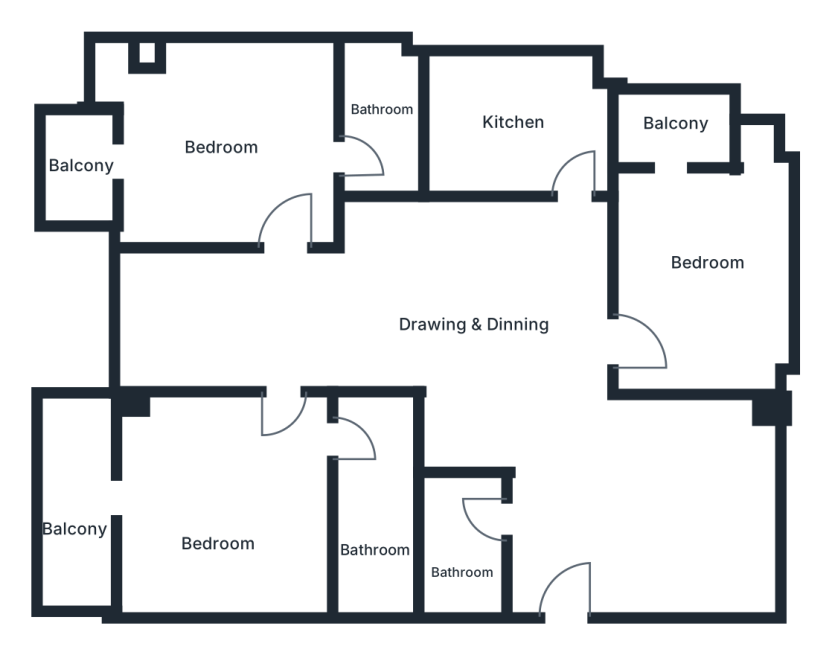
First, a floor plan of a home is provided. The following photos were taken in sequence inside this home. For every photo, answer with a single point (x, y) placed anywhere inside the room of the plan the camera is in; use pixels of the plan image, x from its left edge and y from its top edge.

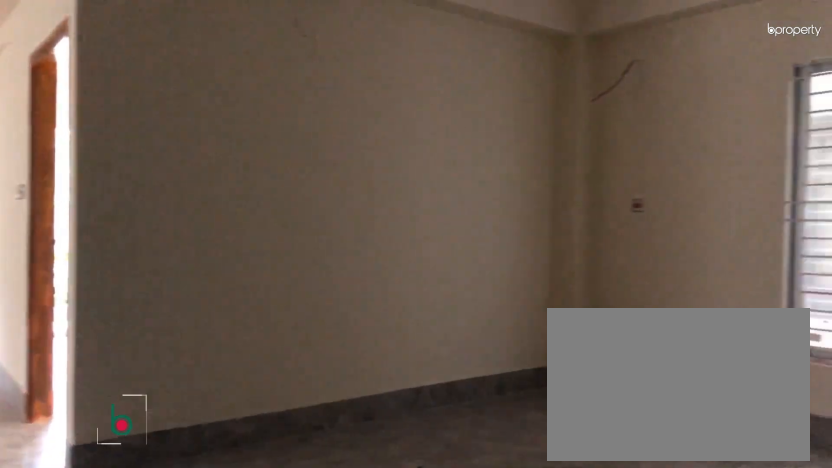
(672, 508)
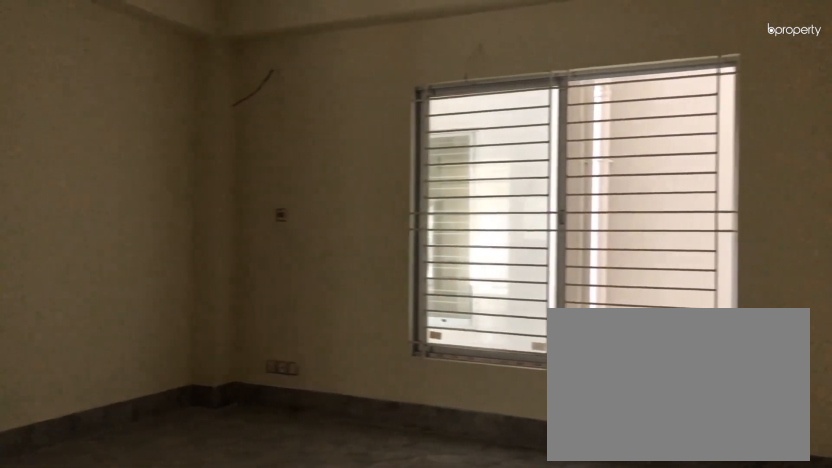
(672, 508)
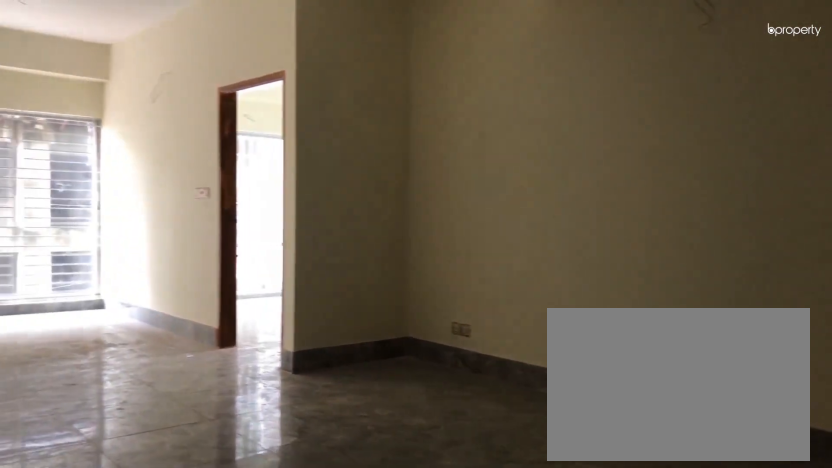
(483, 320)
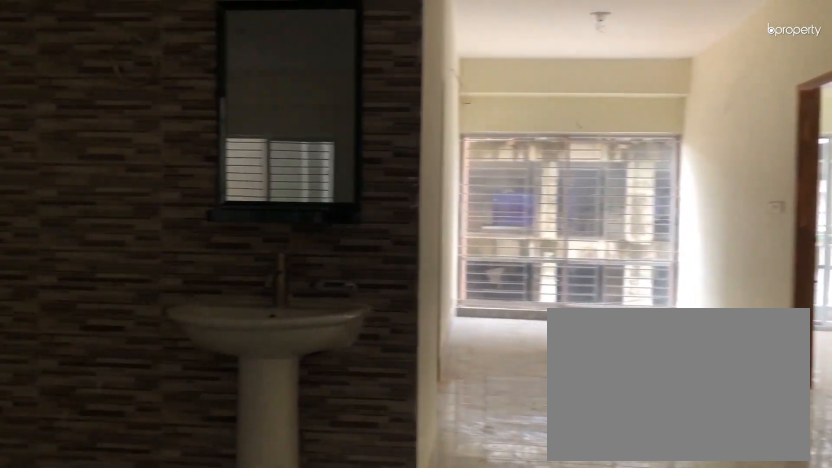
(483, 320)
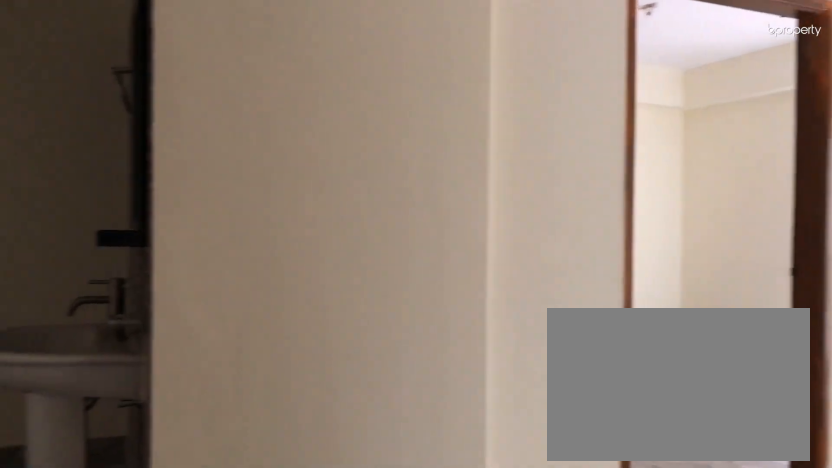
(258, 348)
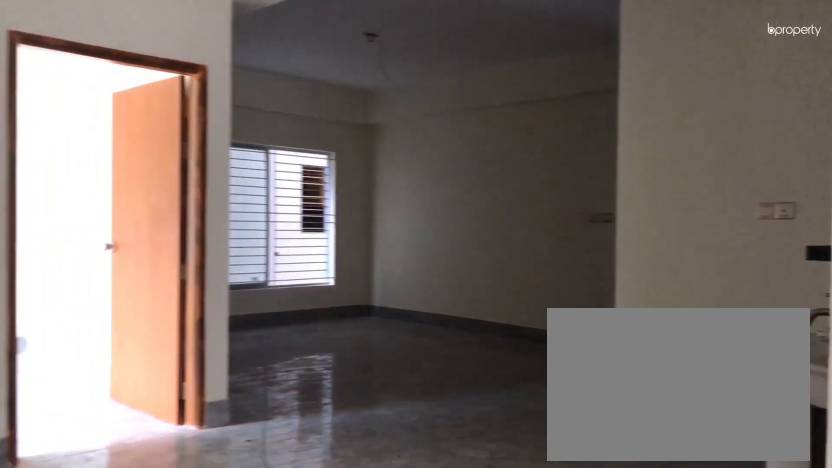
(418, 340)
